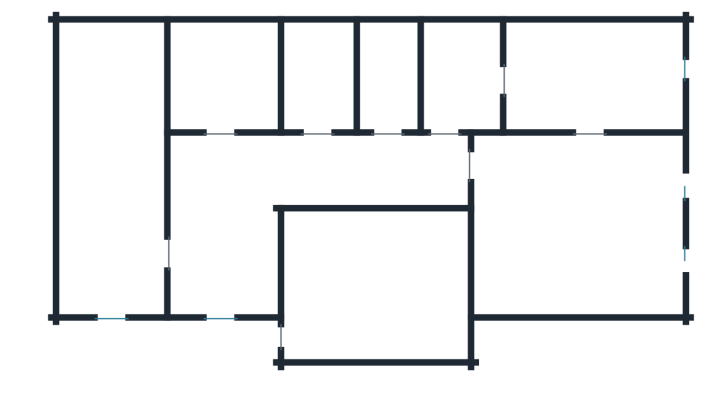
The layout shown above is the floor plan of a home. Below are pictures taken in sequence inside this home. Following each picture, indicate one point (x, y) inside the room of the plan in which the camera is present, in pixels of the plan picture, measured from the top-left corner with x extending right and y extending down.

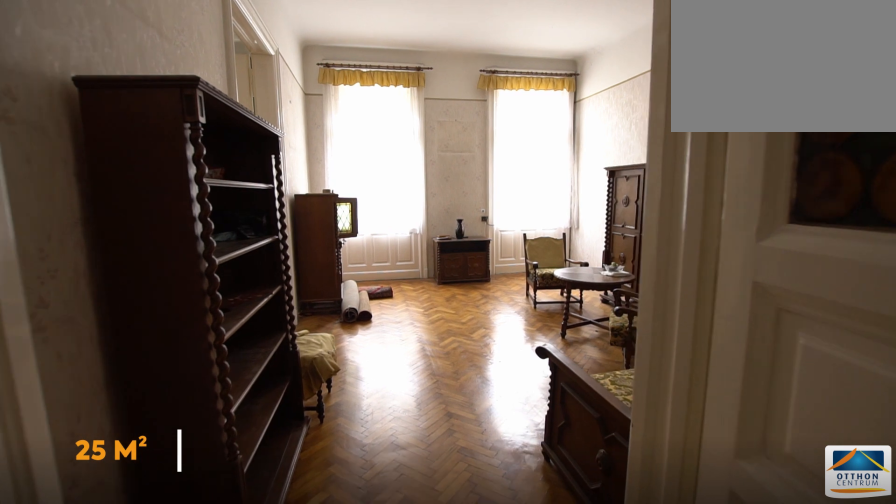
(581, 229)
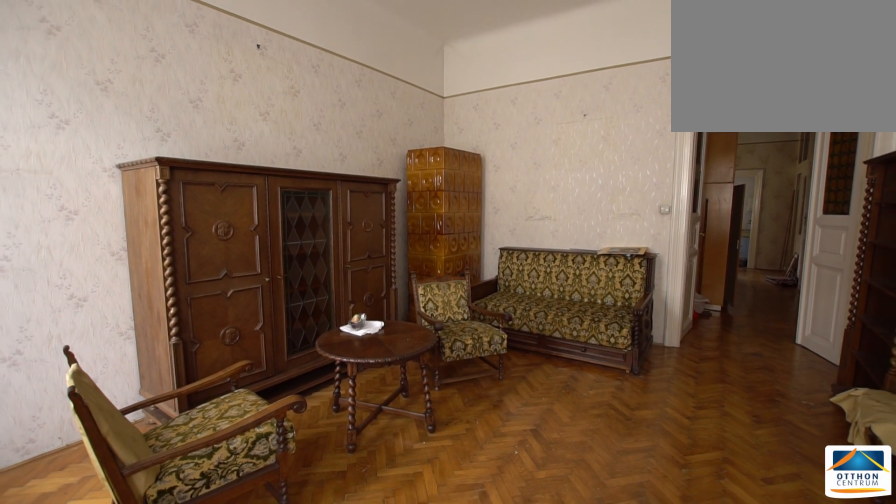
(580, 228)
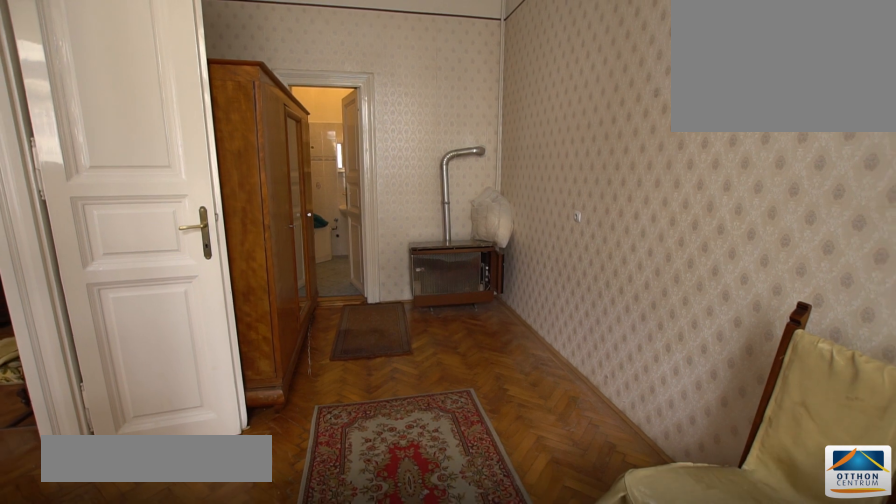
(591, 75)
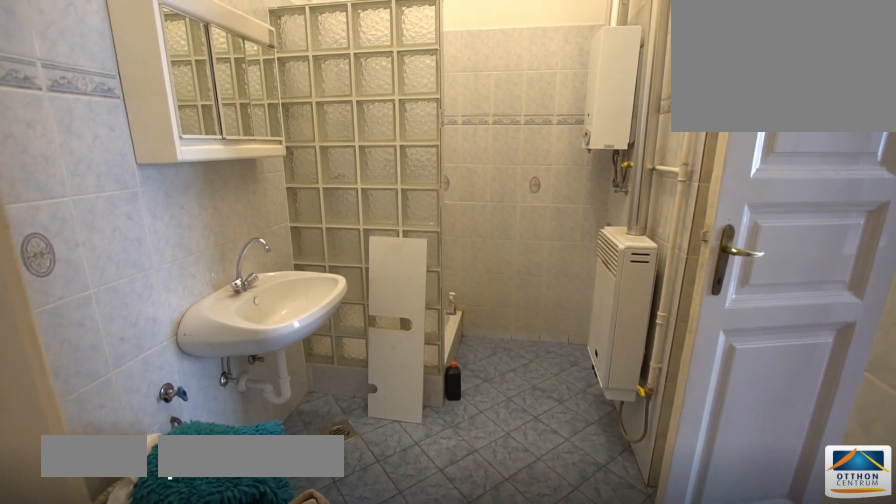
(459, 75)
